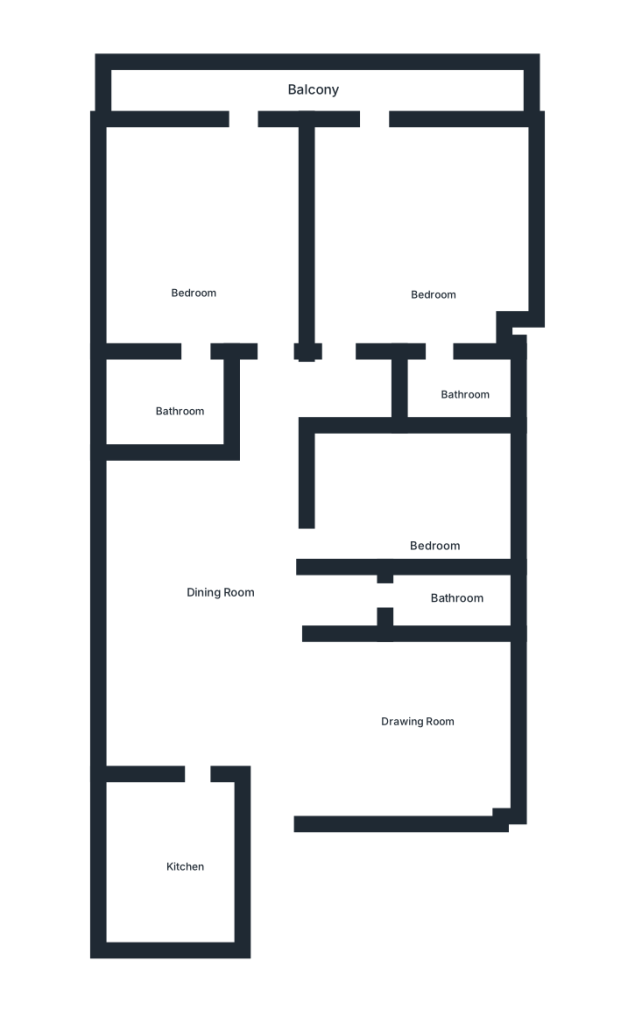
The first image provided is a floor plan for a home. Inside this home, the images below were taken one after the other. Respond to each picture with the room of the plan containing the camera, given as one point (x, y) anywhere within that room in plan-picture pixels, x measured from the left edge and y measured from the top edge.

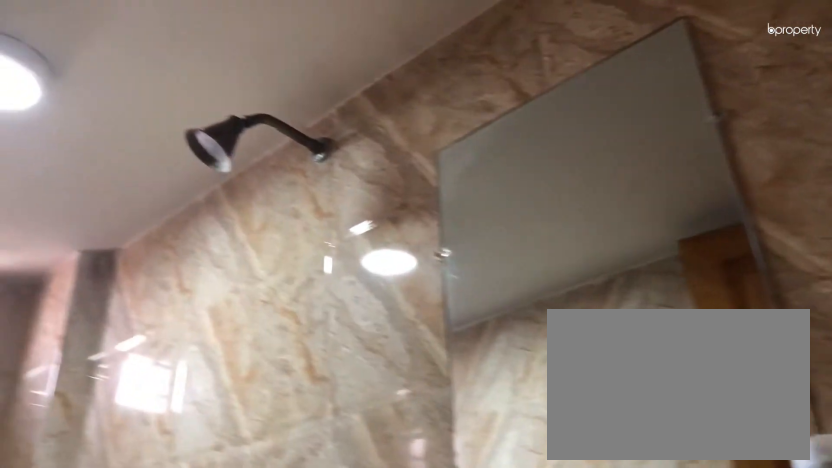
(444, 604)
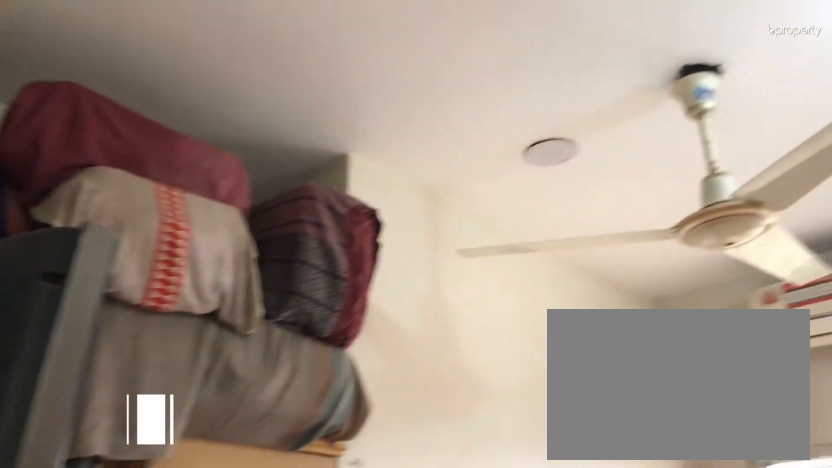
(431, 506)
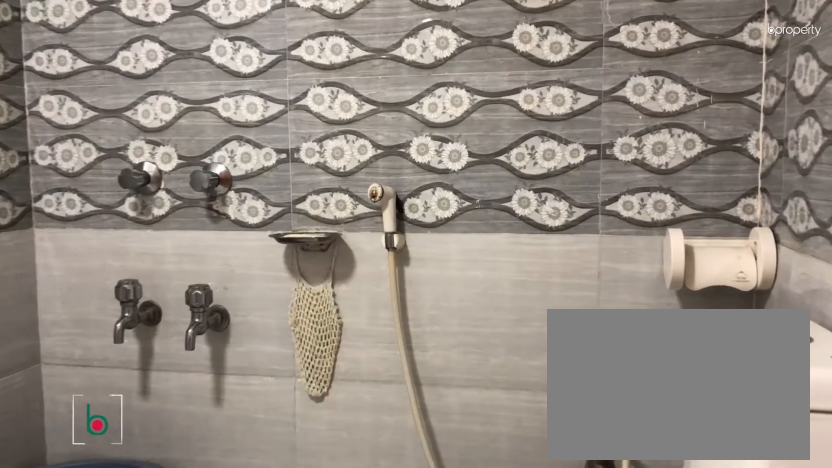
(450, 395)
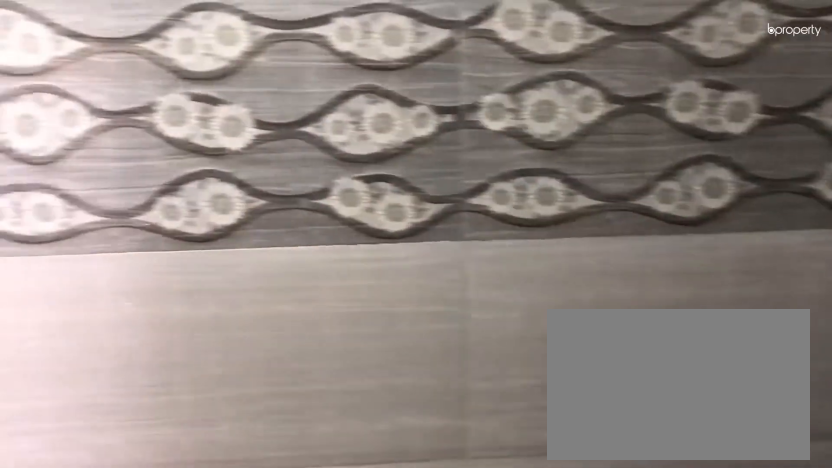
(450, 395)
